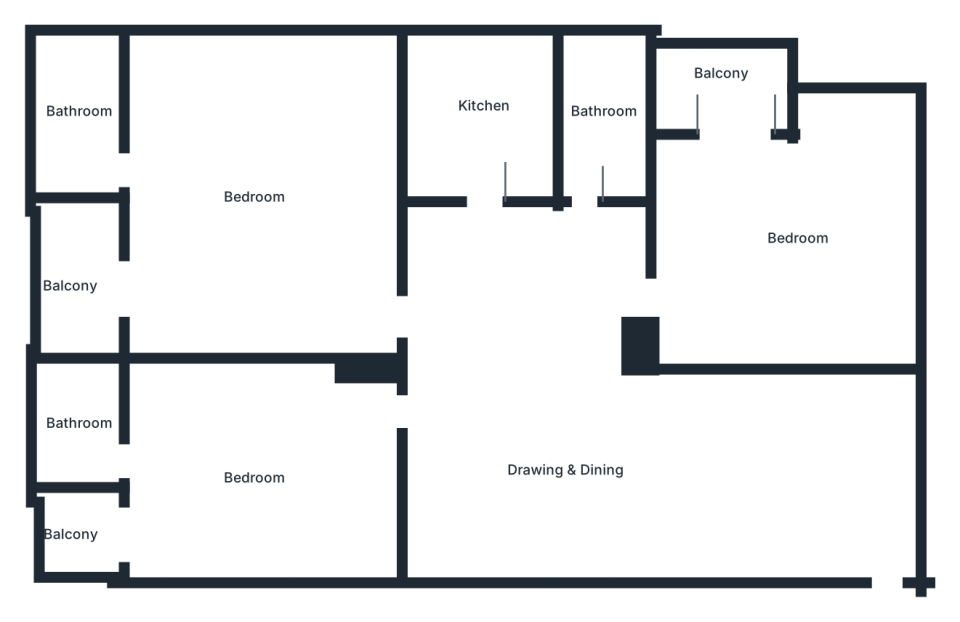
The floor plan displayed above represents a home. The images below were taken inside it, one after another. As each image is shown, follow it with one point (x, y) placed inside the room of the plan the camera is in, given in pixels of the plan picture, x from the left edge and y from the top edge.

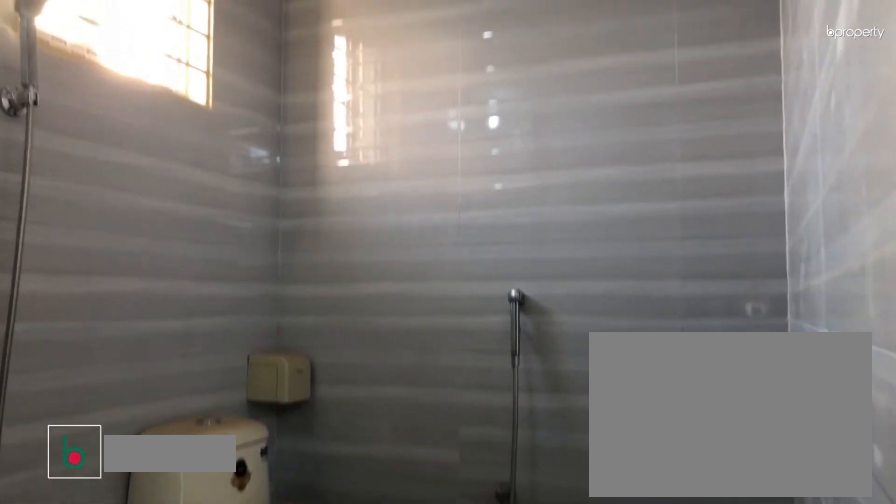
(76, 114)
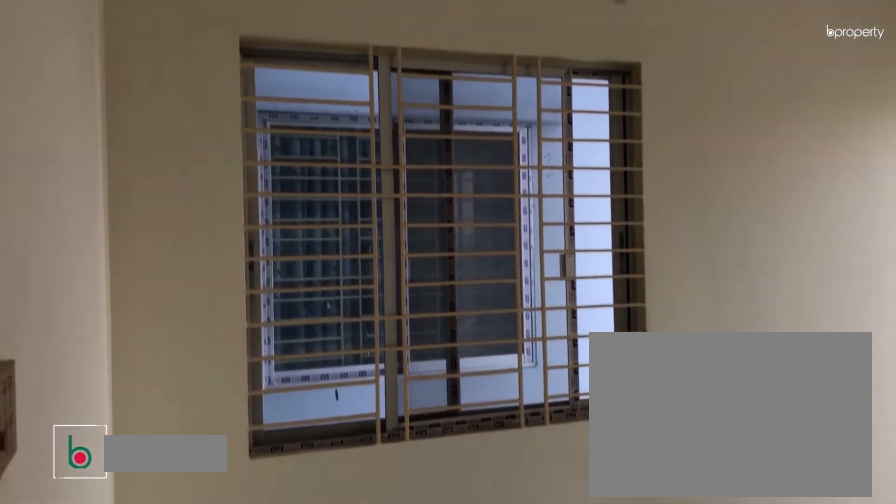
(250, 478)
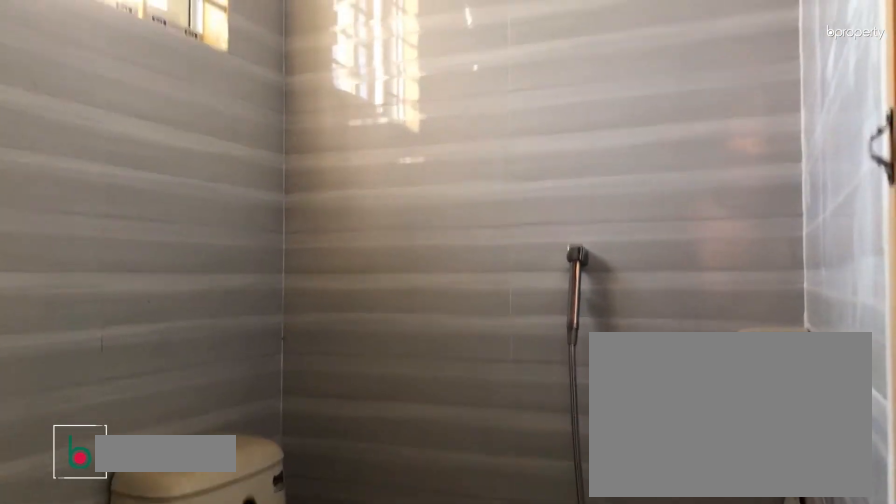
(79, 431)
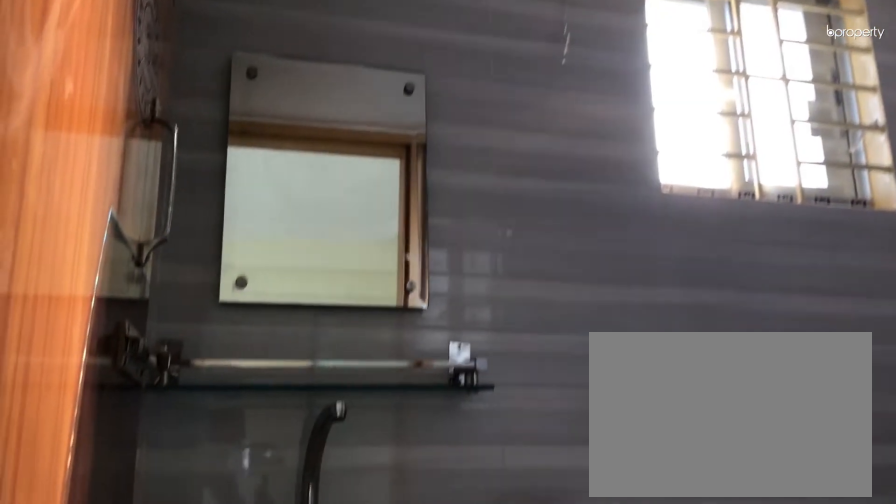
(79, 431)
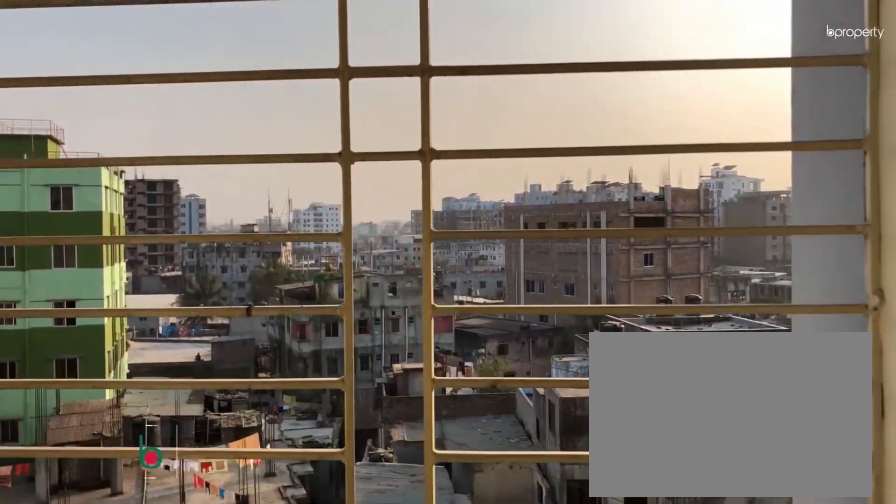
(82, 540)
